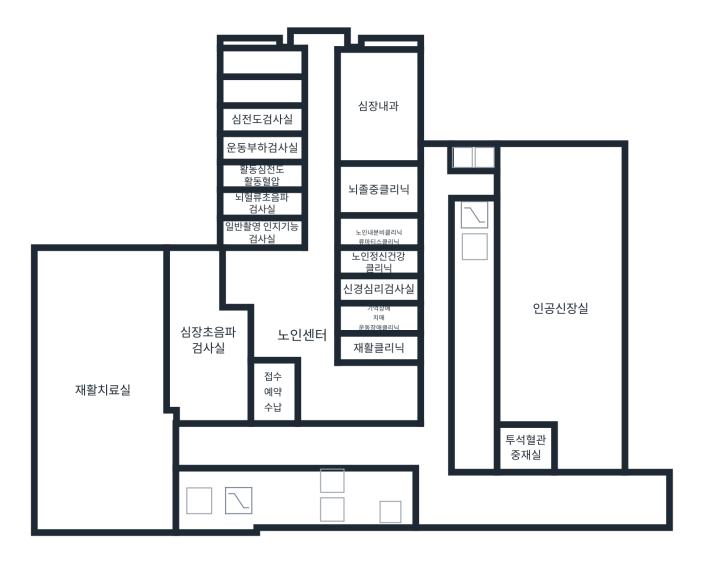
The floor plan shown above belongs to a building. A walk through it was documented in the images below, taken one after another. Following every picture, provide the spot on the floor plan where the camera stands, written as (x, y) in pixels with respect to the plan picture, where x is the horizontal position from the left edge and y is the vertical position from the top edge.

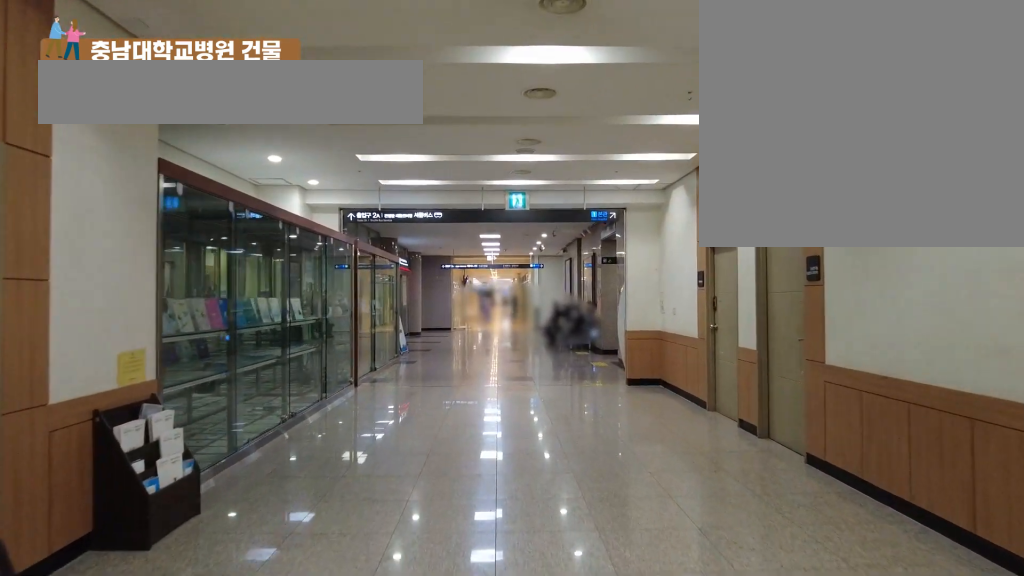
(215, 450)
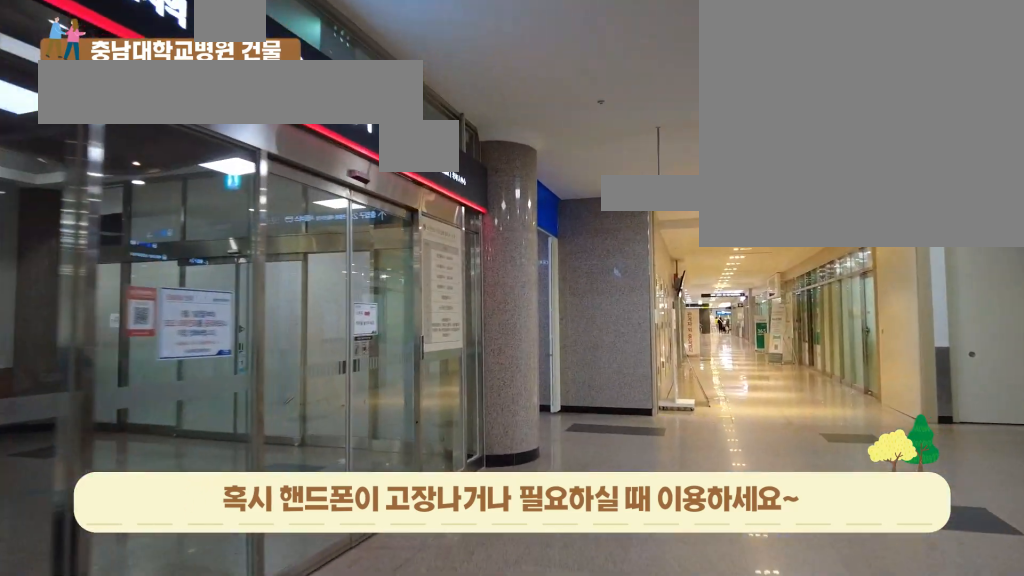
(297, 450)
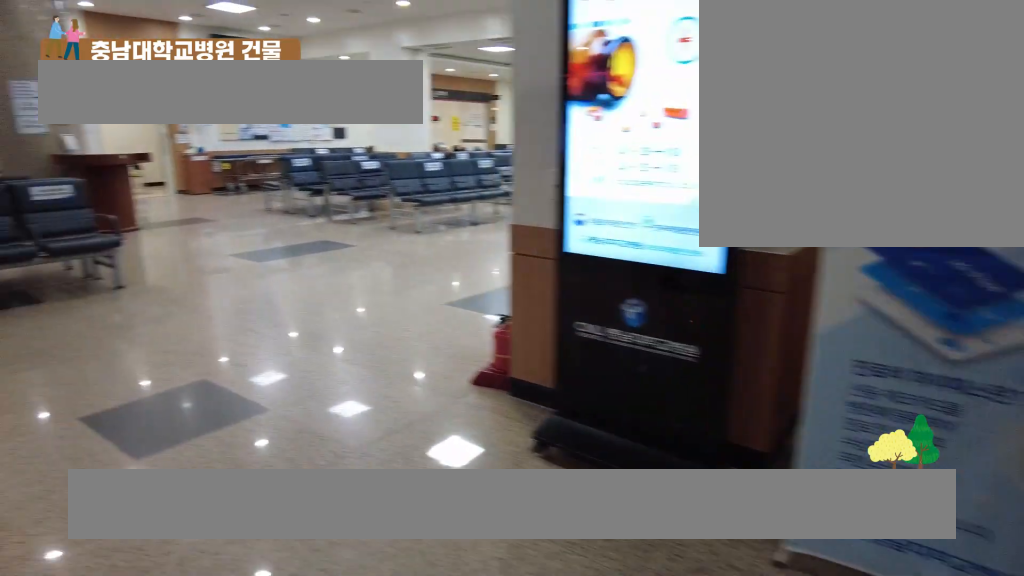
(333, 448)
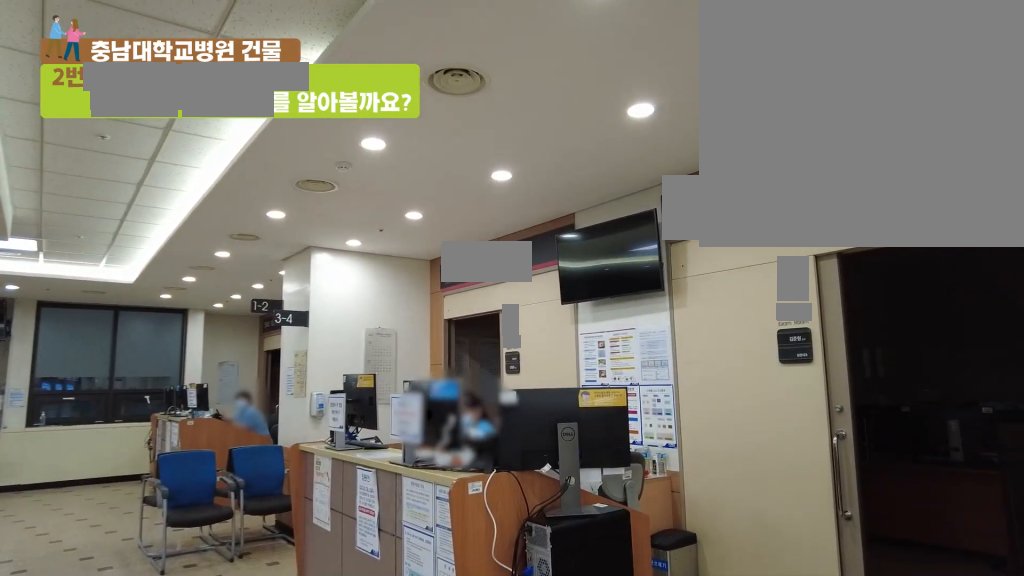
(333, 149)
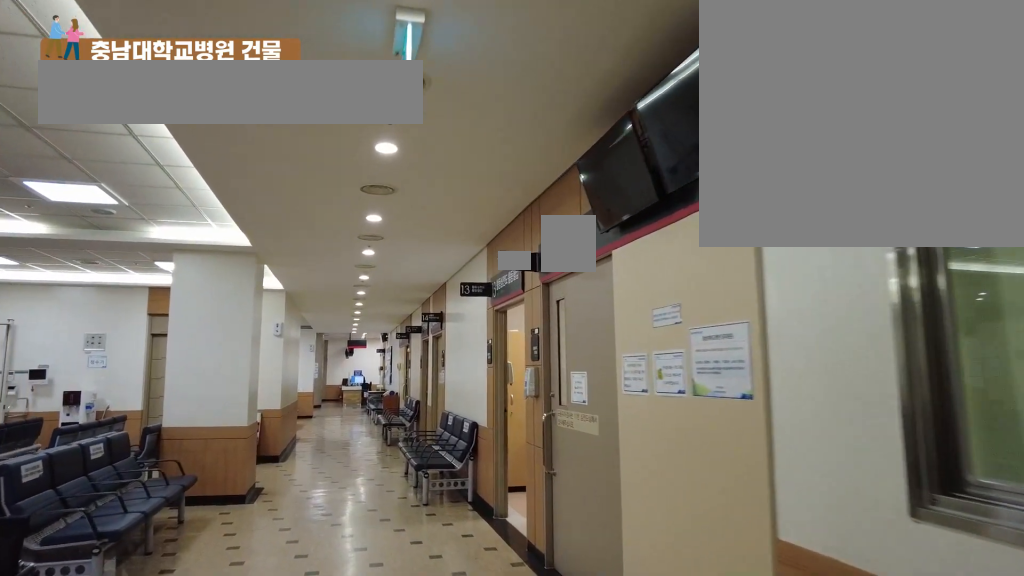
(313, 185)
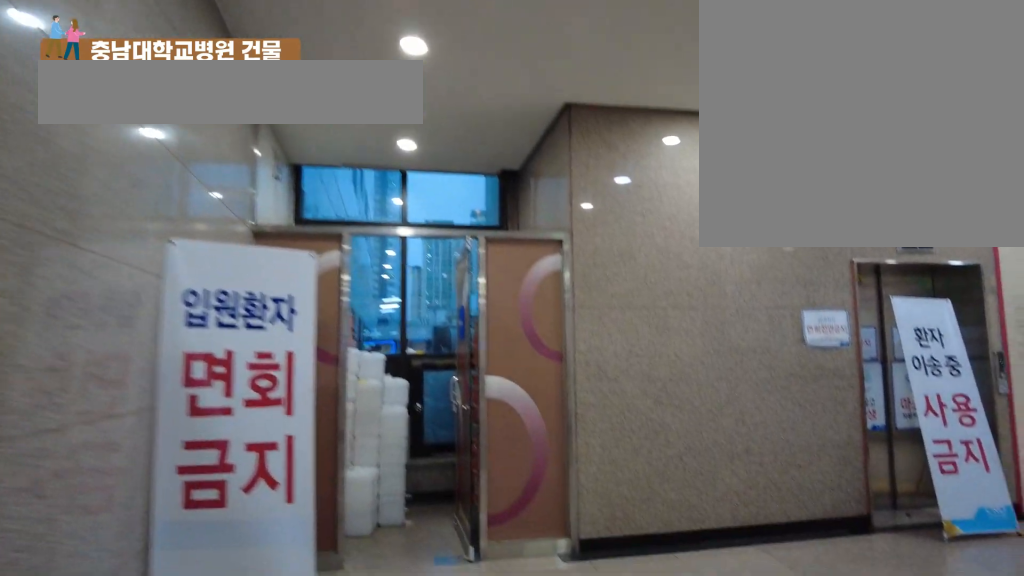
(433, 279)
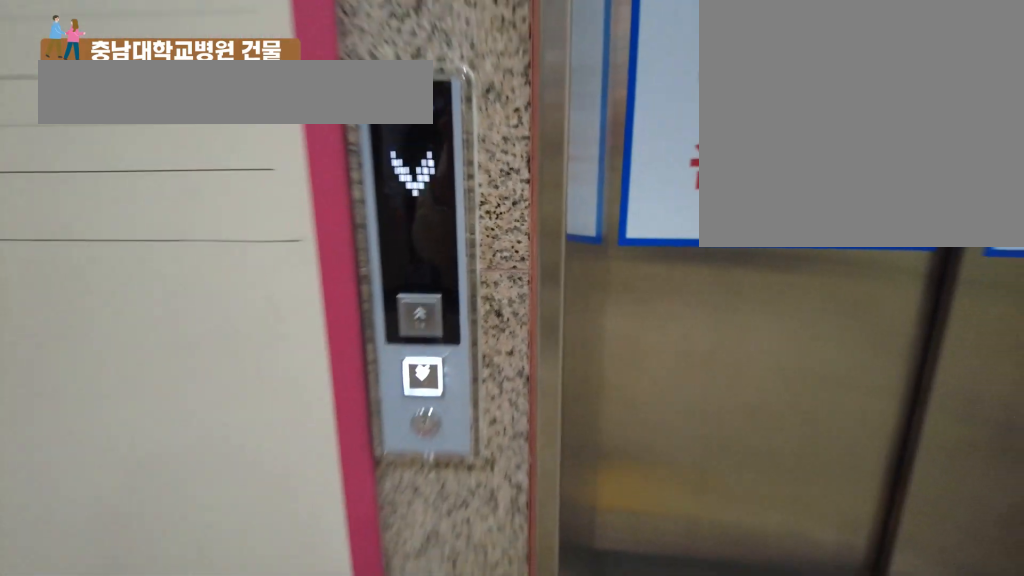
(475, 189)
